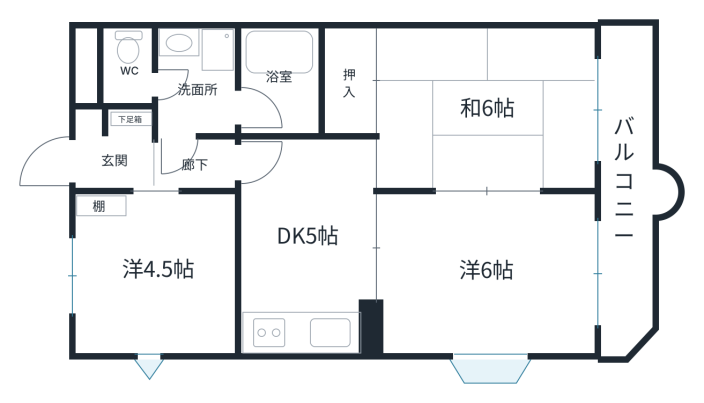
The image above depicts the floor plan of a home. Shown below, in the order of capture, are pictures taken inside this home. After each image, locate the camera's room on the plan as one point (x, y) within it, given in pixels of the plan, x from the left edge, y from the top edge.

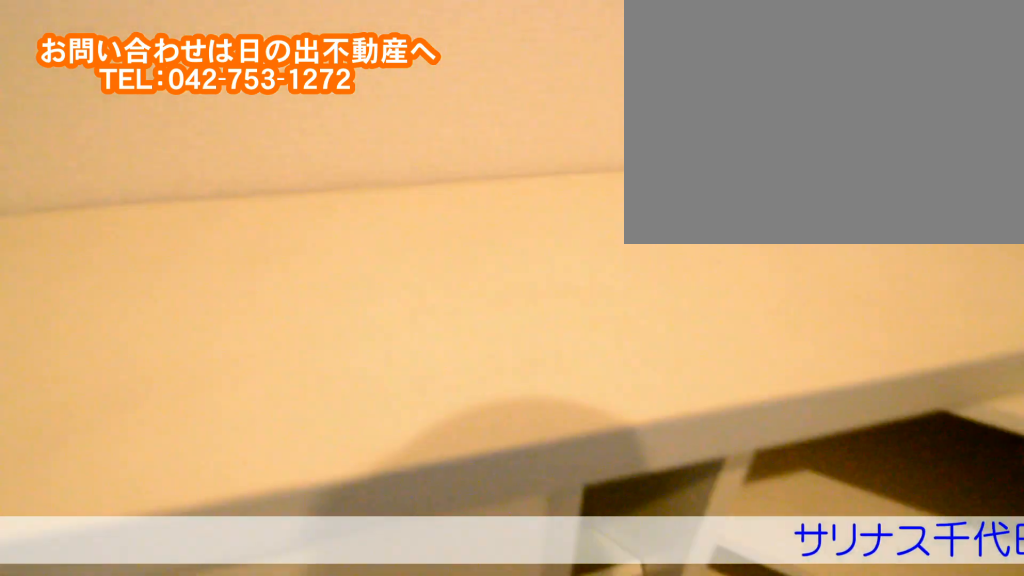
(141, 160)
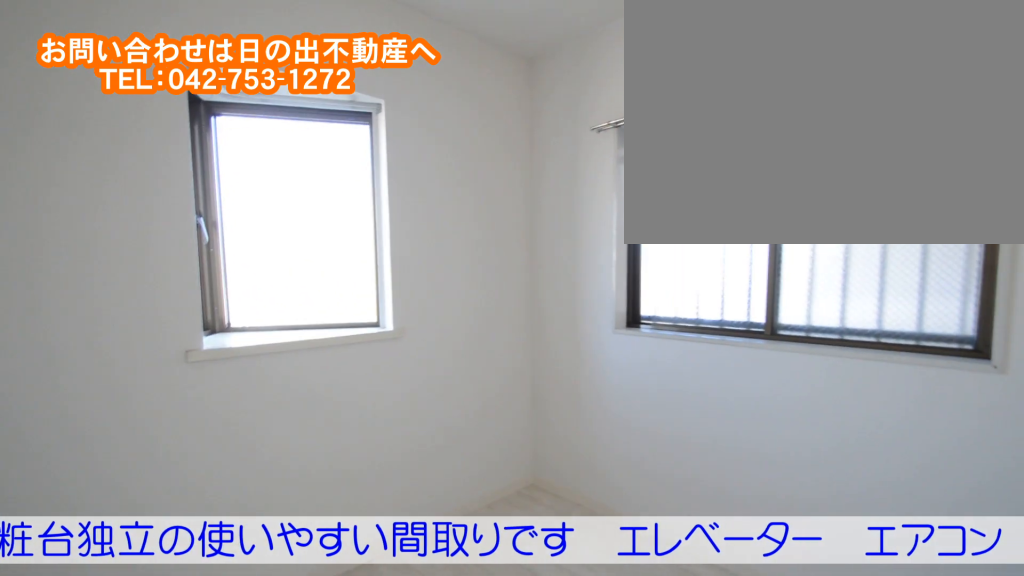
(156, 304)
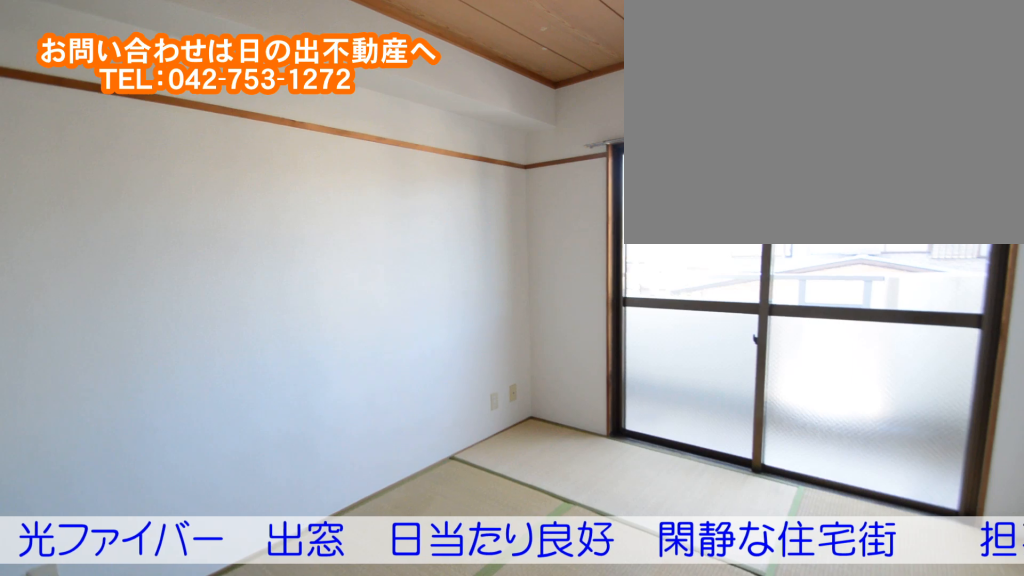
(482, 138)
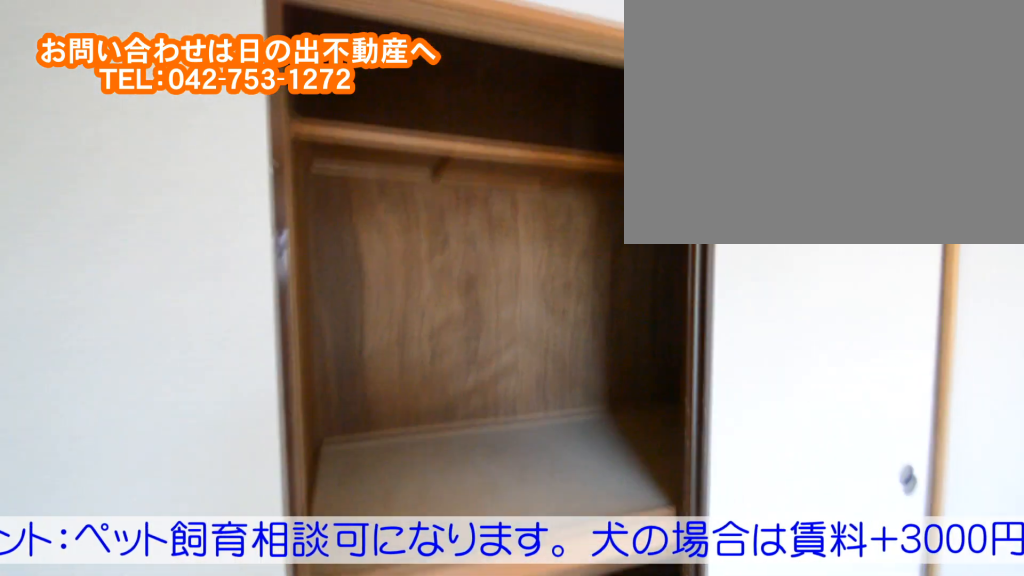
(482, 138)
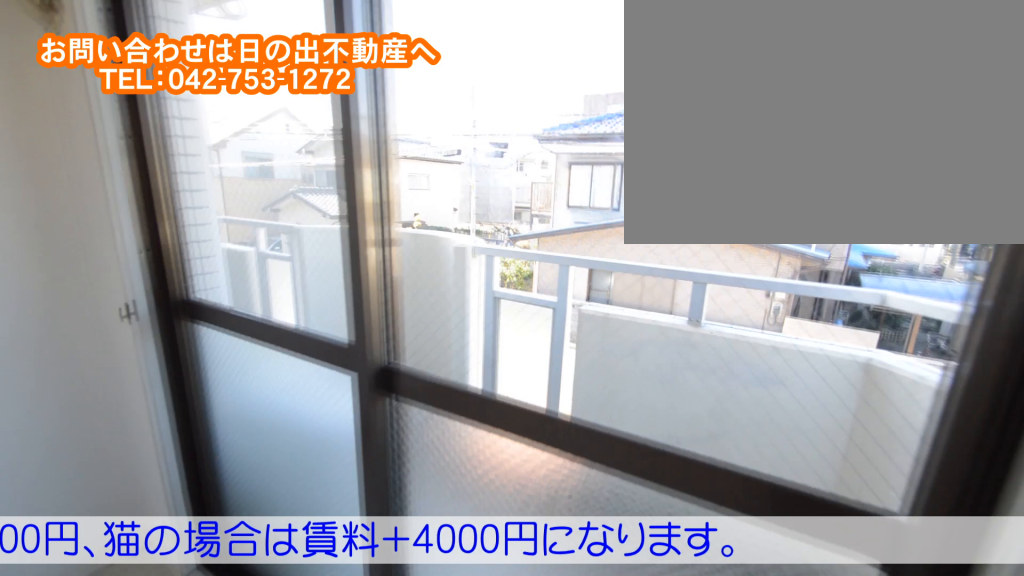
(493, 293)
